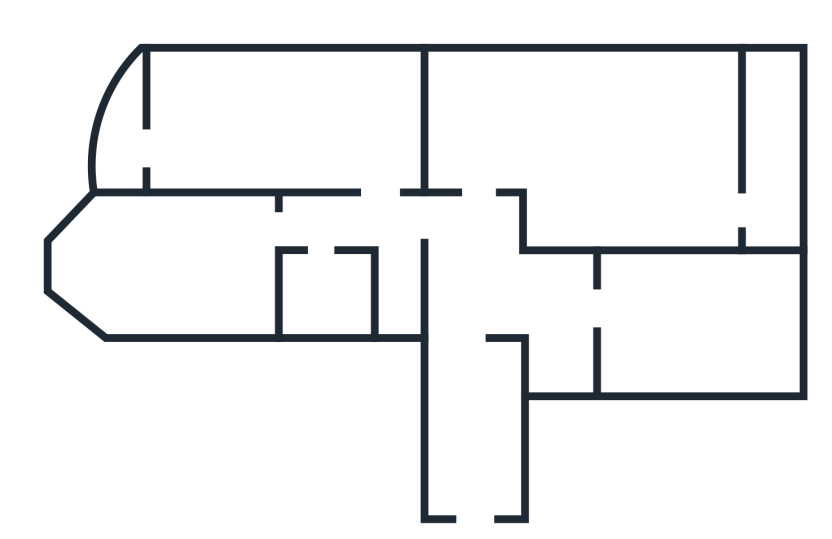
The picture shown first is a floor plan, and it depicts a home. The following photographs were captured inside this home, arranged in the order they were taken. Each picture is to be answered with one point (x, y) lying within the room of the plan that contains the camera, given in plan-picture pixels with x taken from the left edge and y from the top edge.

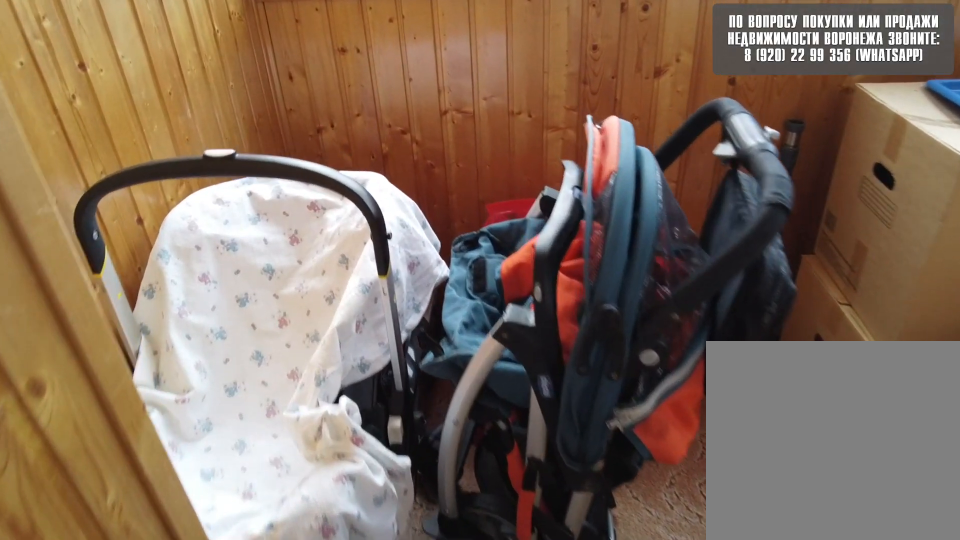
(129, 138)
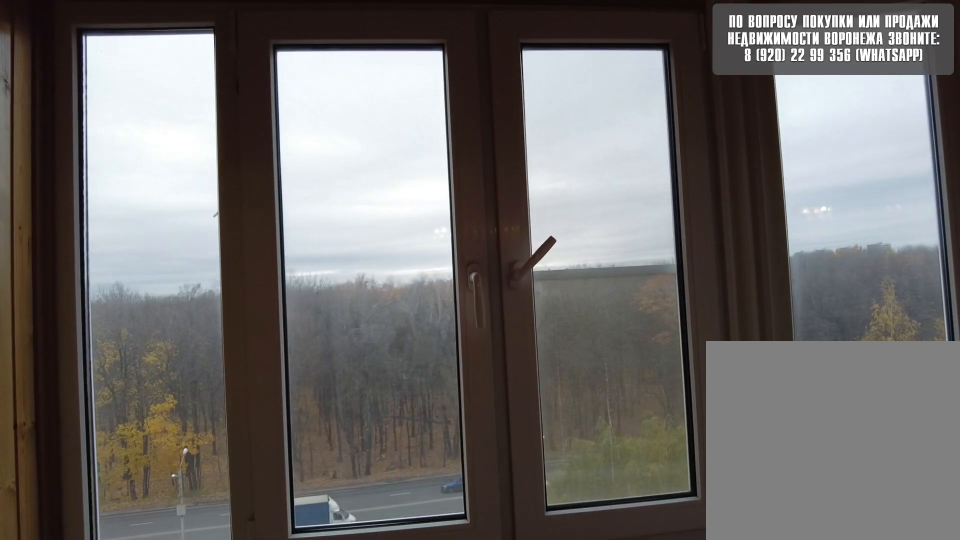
(129, 138)
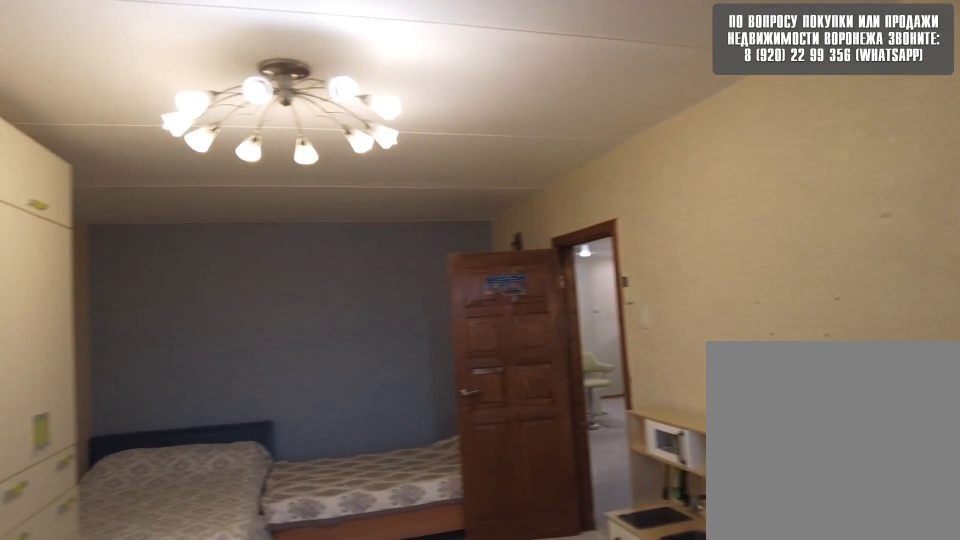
(193, 145)
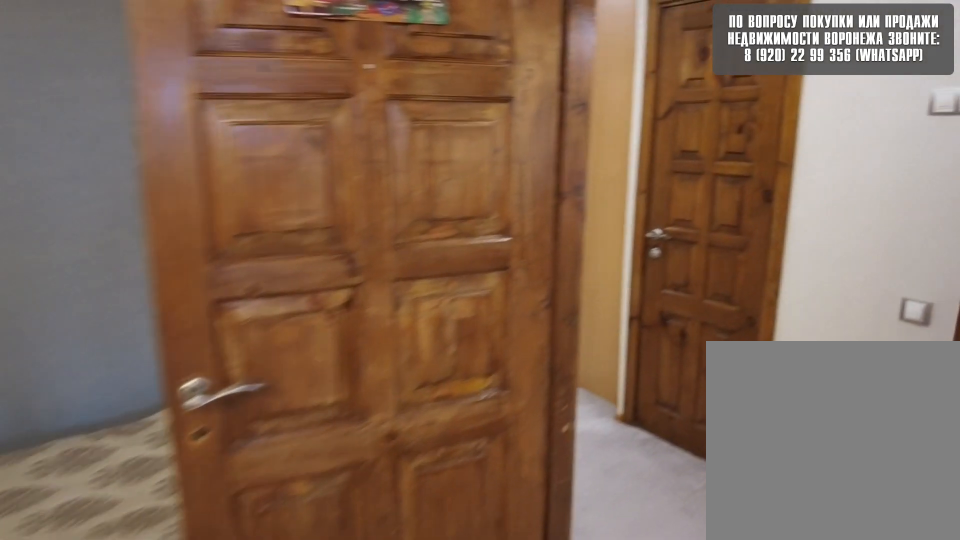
(316, 162)
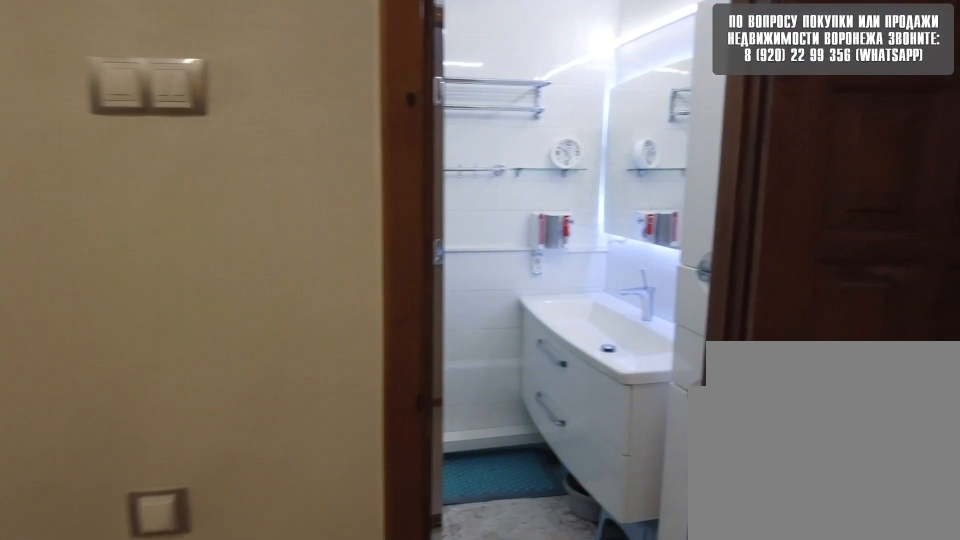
(397, 208)
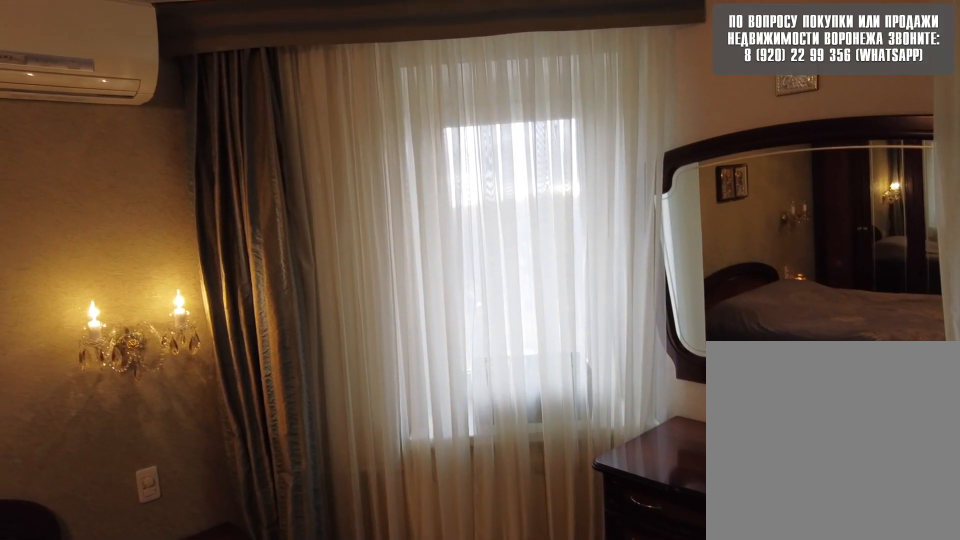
(193, 258)
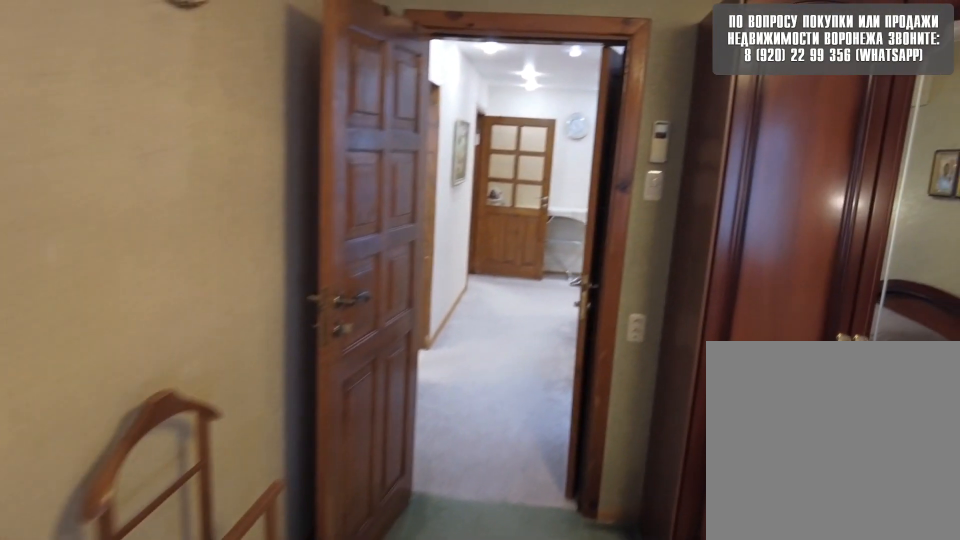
(193, 258)
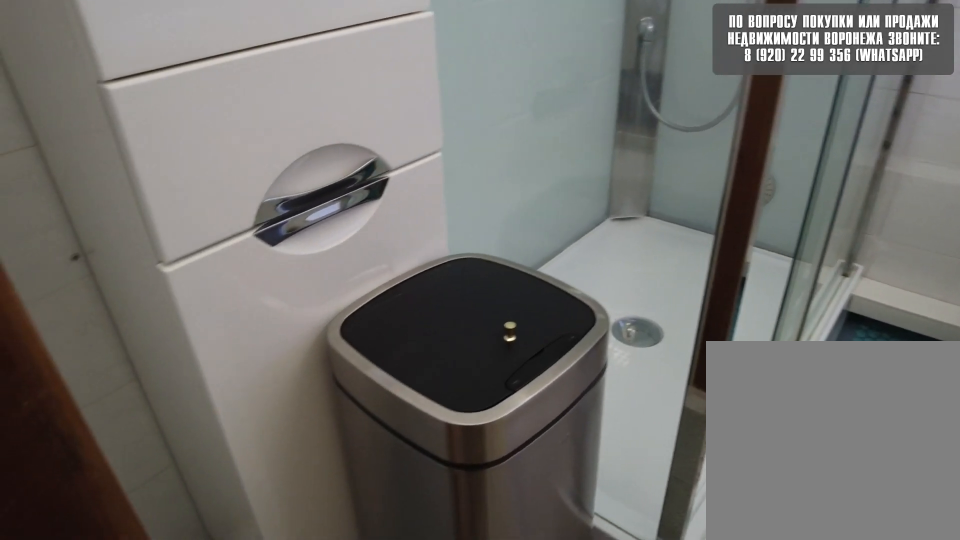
(320, 243)
